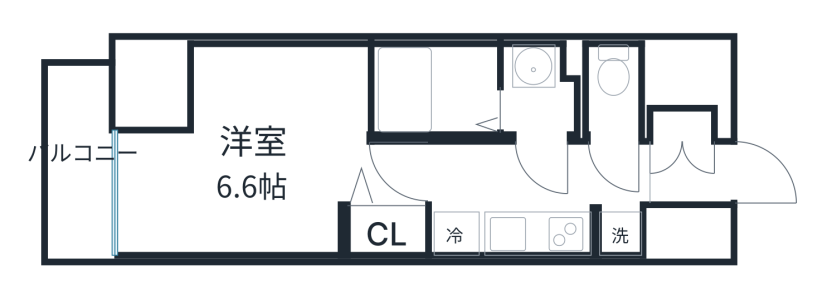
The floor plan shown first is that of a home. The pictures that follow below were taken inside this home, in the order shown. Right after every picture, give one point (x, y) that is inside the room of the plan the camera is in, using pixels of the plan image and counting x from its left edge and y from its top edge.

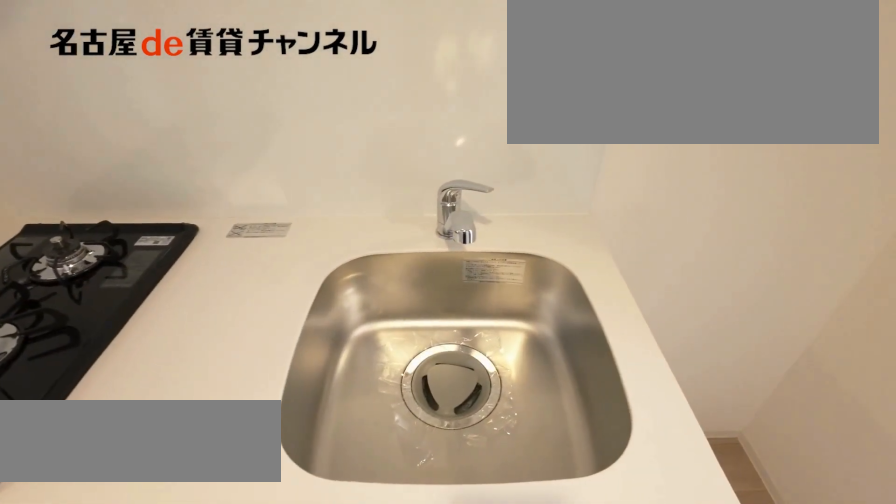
(511, 229)
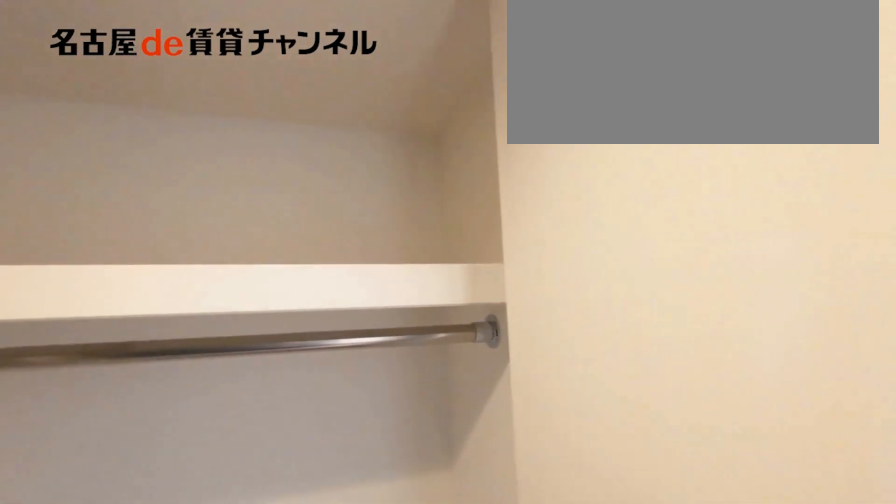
(384, 230)
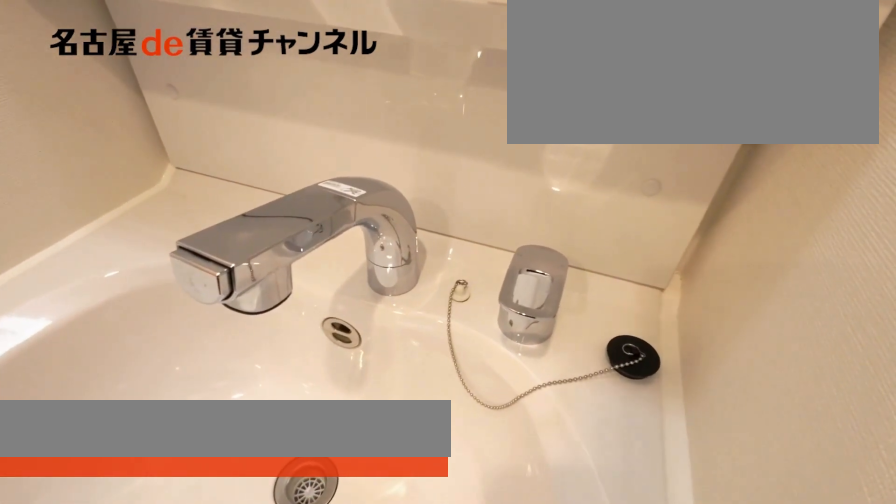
(541, 91)
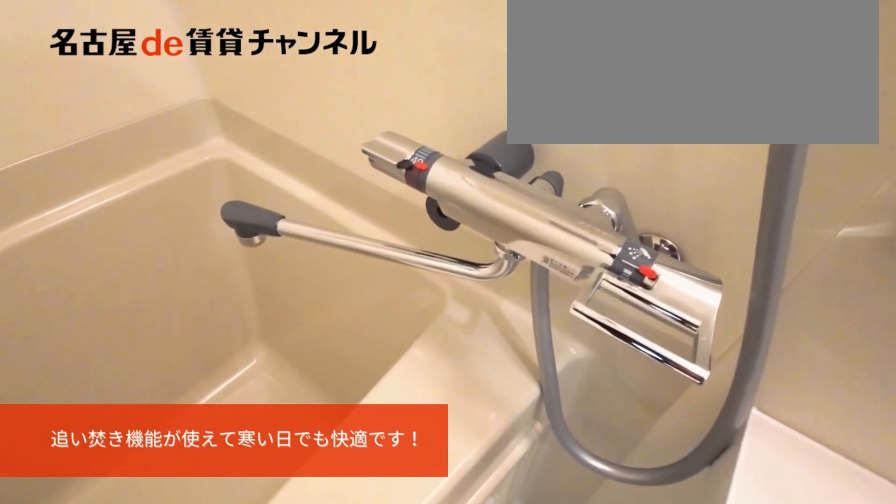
(435, 90)
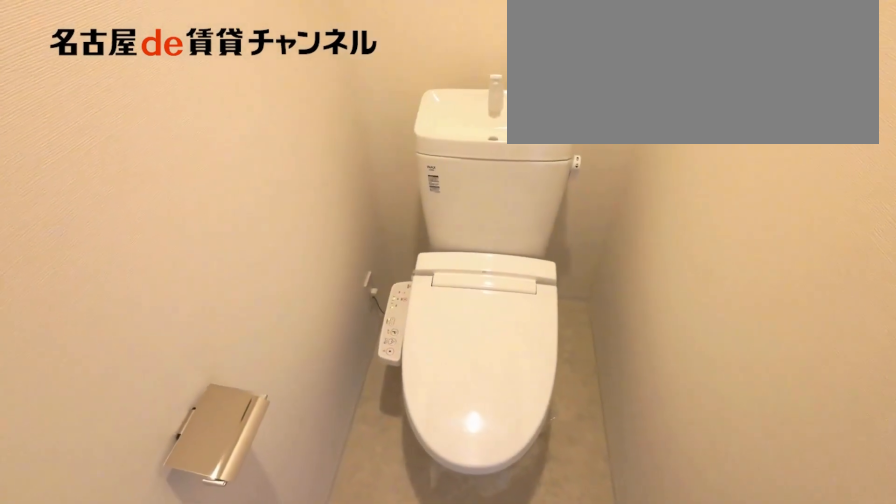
(610, 90)
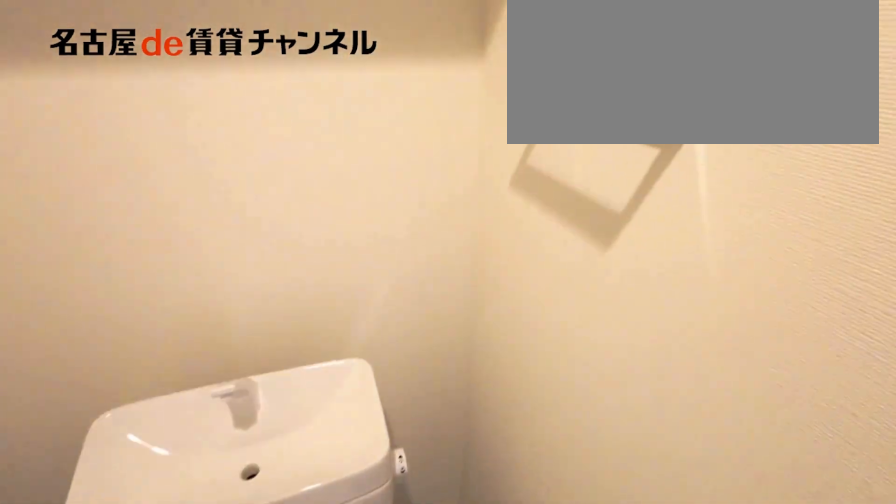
(610, 90)
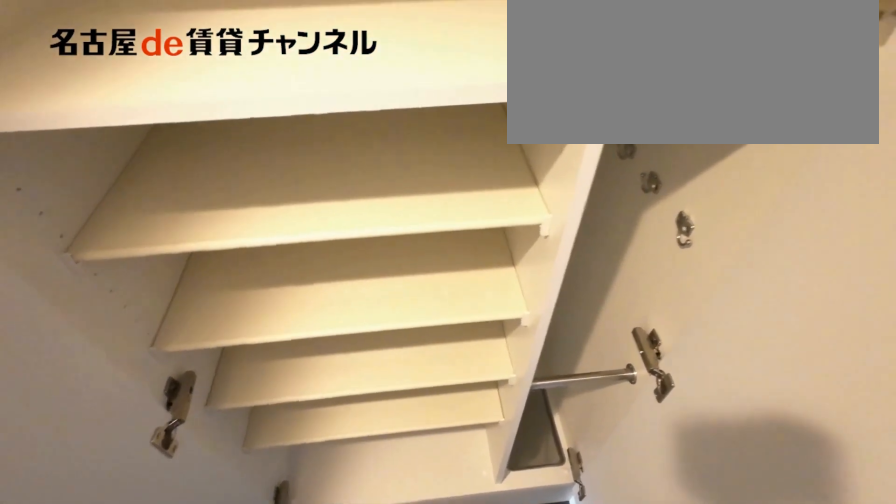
(688, 123)
